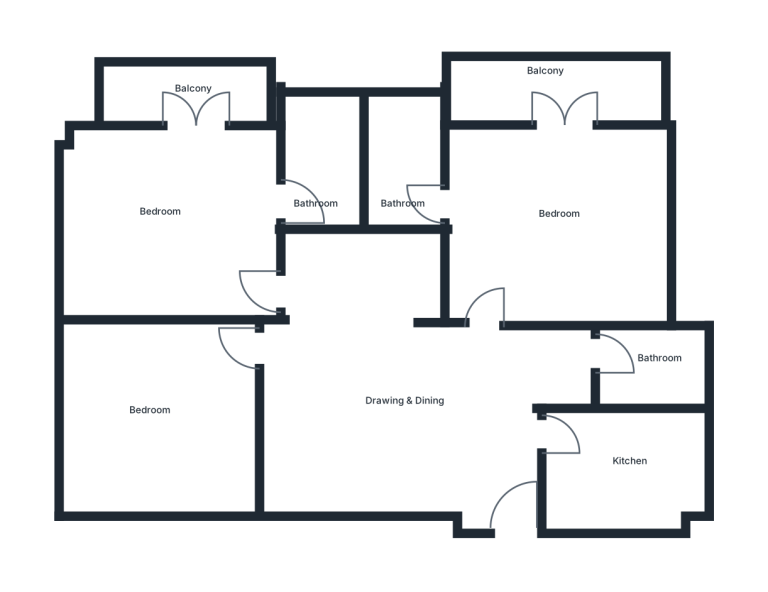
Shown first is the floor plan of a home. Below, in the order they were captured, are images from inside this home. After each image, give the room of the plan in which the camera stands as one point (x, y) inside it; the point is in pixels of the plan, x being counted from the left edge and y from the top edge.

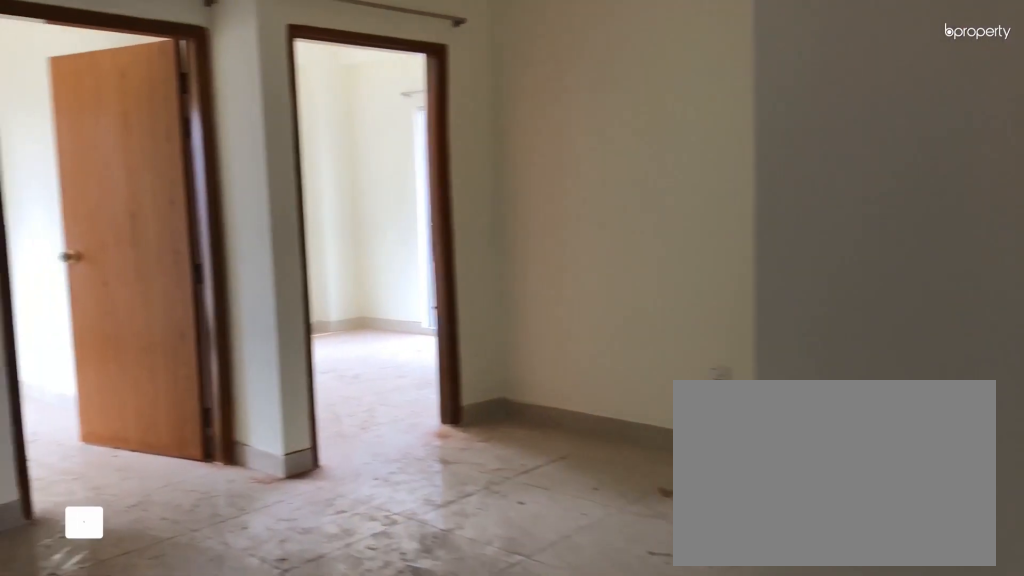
(406, 417)
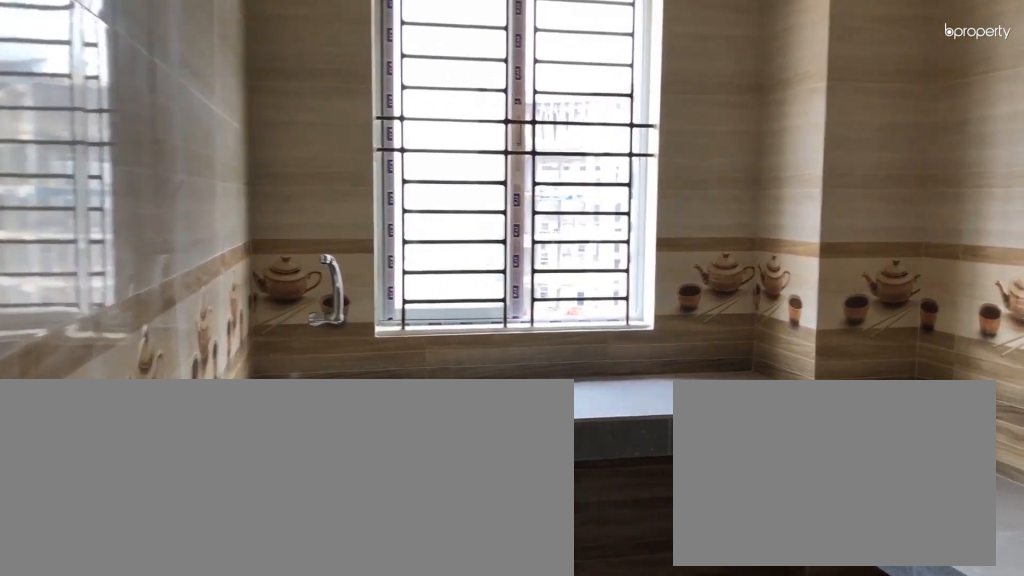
(620, 461)
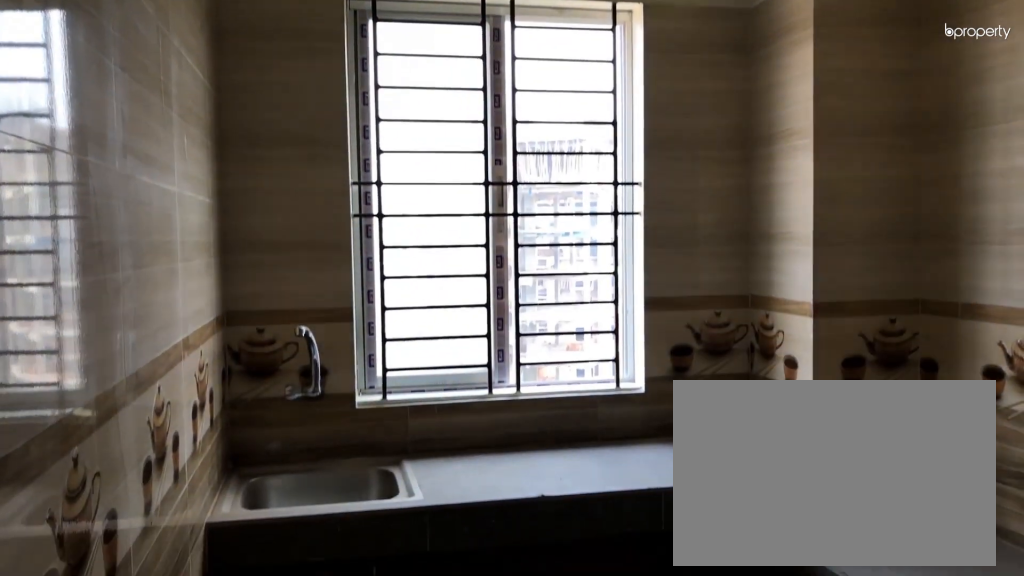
(620, 461)
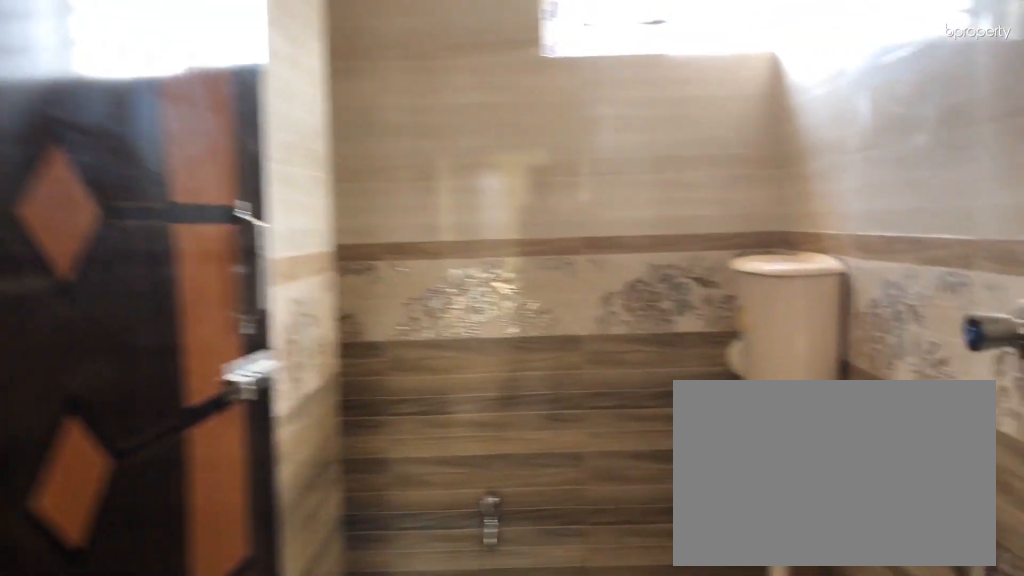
(650, 358)
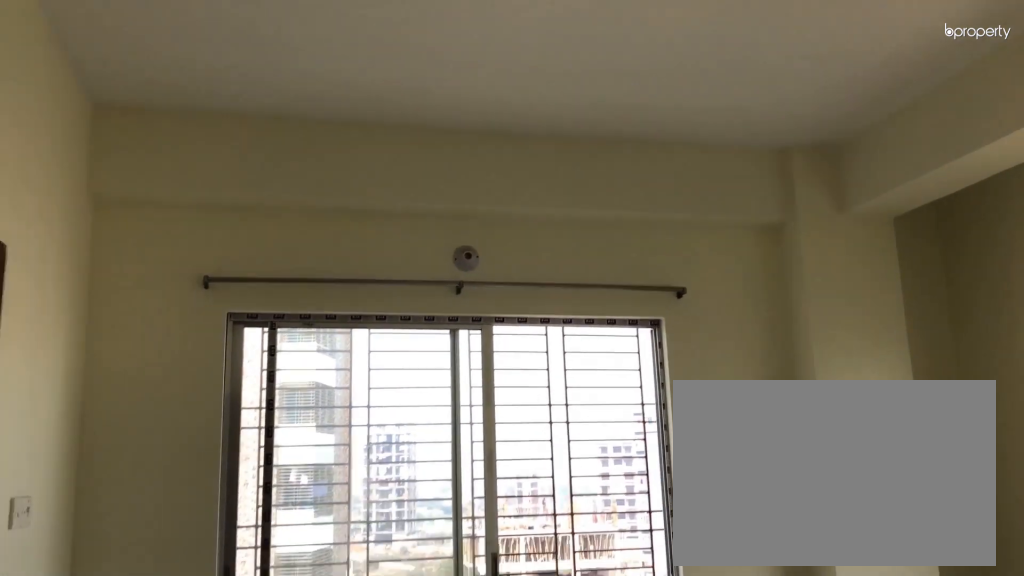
(563, 202)
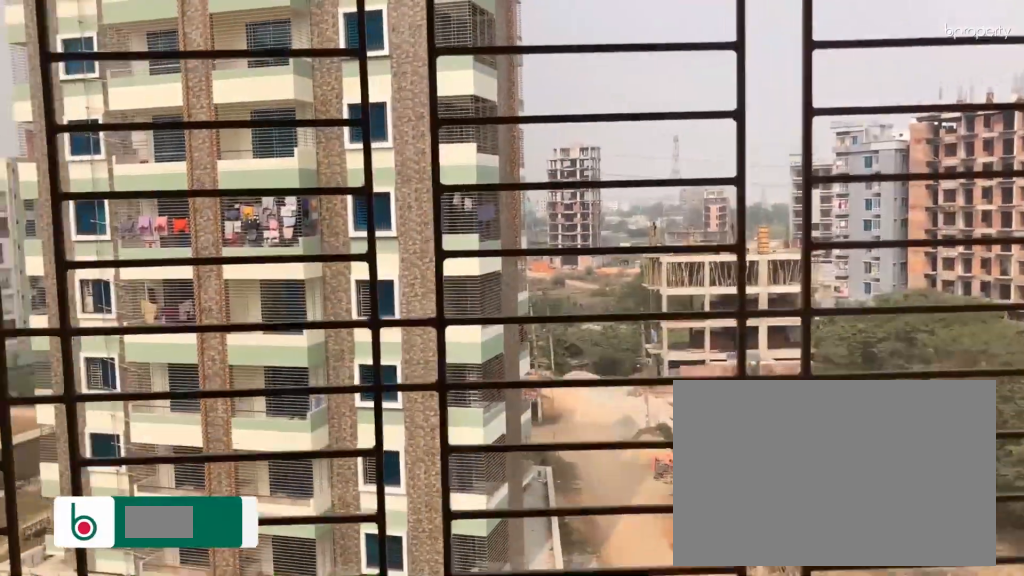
(561, 78)
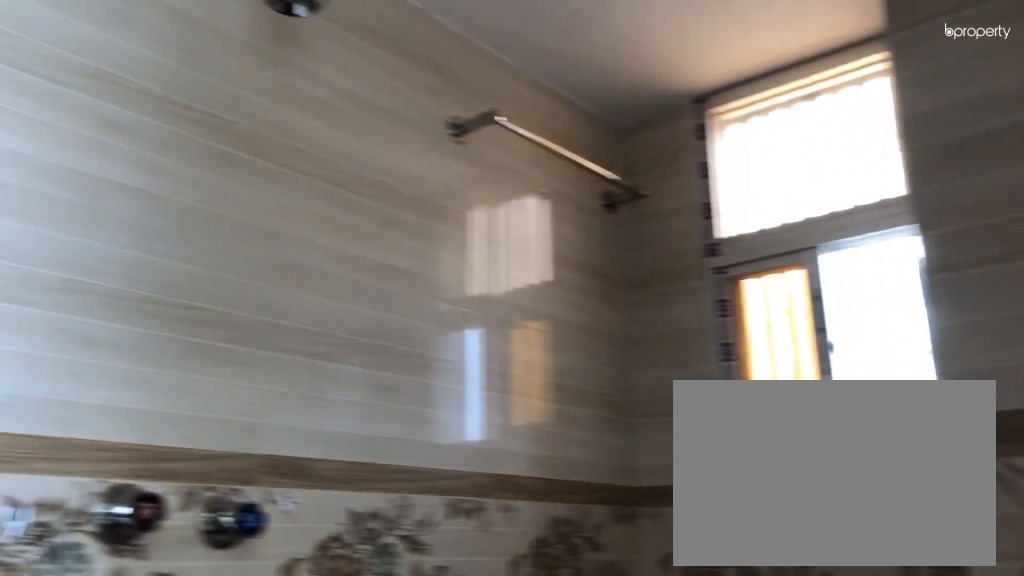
(402, 155)
